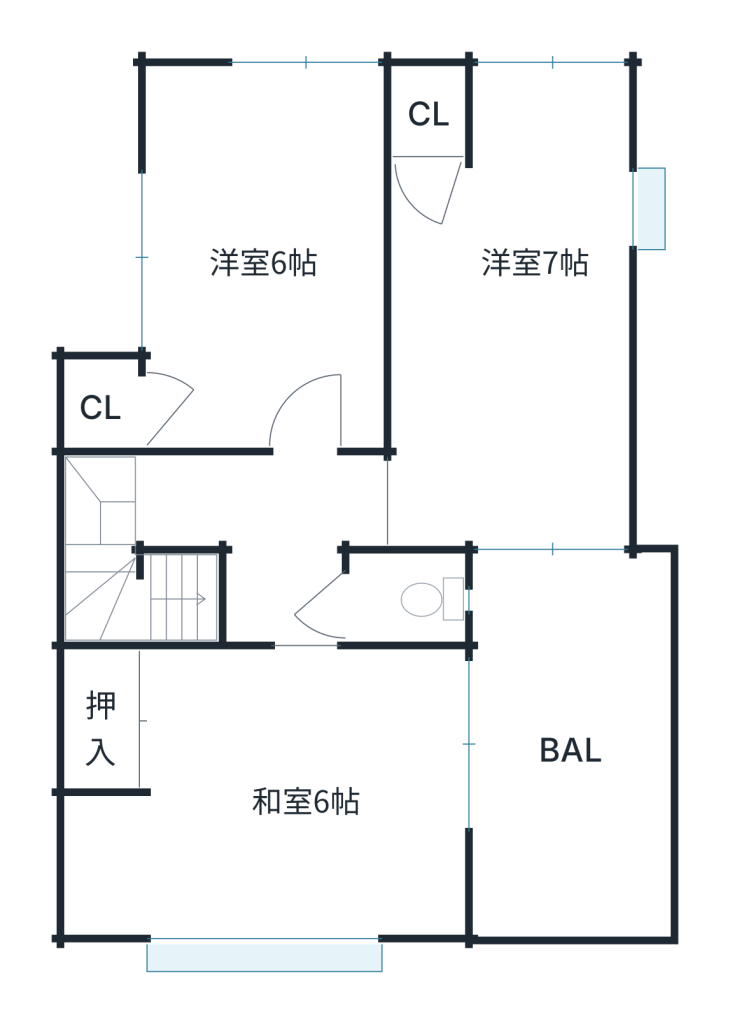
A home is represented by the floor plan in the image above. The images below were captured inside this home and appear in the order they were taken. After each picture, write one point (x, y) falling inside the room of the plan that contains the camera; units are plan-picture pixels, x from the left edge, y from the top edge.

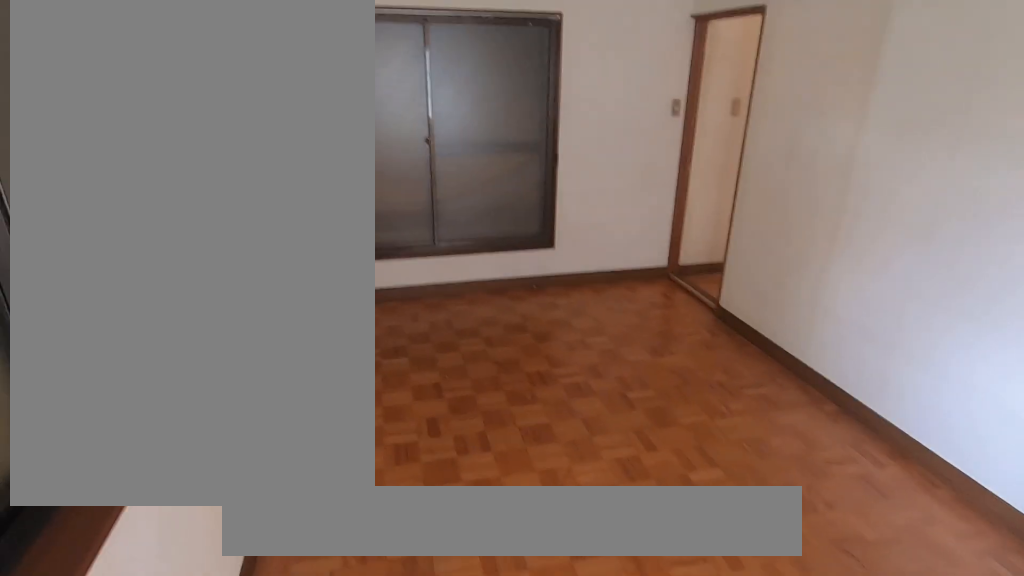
(521, 400)
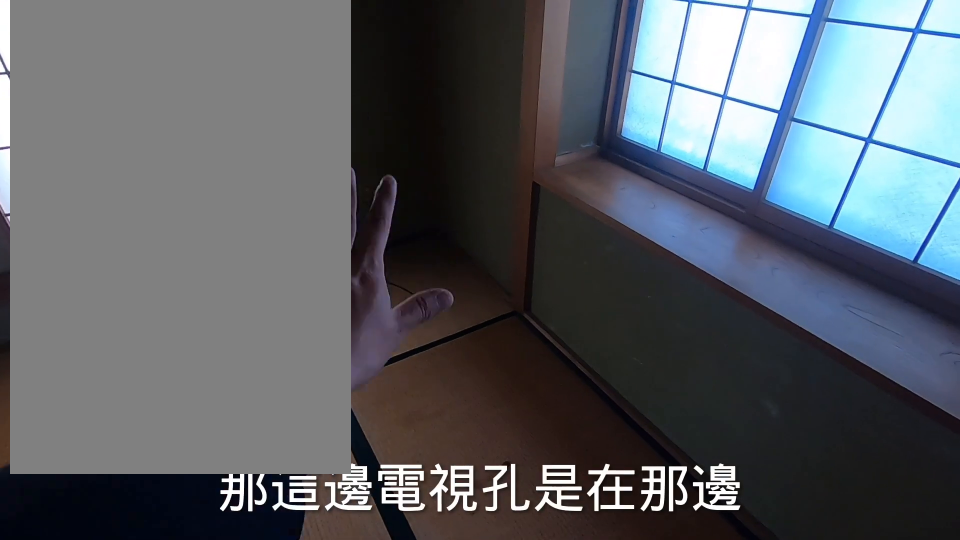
(320, 724)
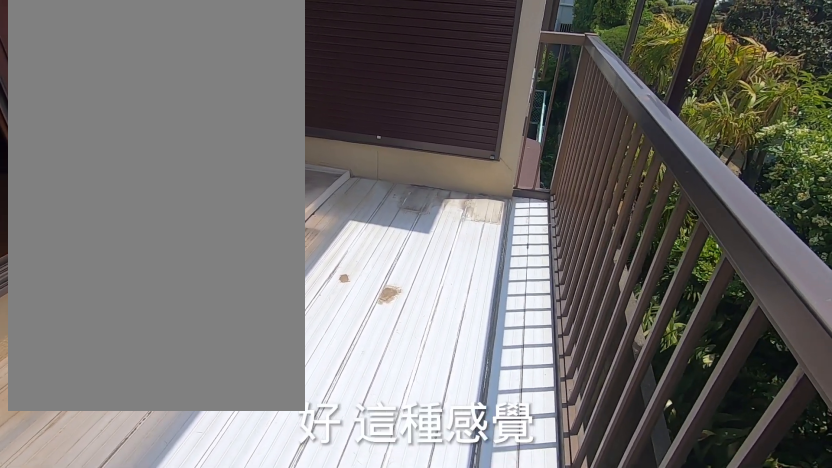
(575, 841)
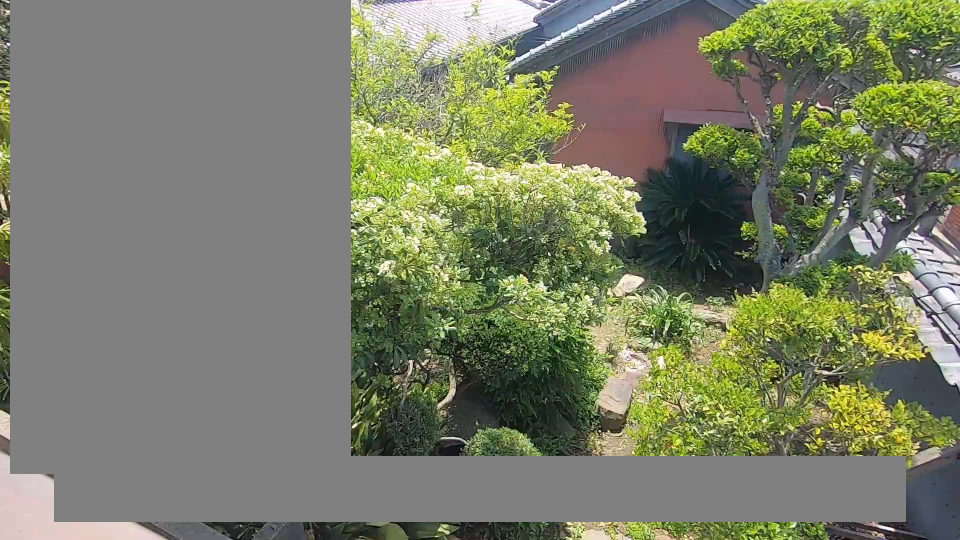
(575, 841)
